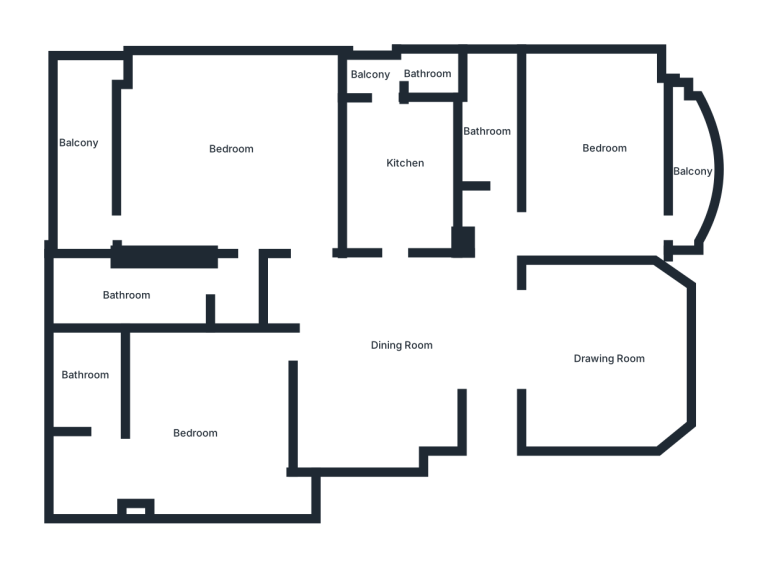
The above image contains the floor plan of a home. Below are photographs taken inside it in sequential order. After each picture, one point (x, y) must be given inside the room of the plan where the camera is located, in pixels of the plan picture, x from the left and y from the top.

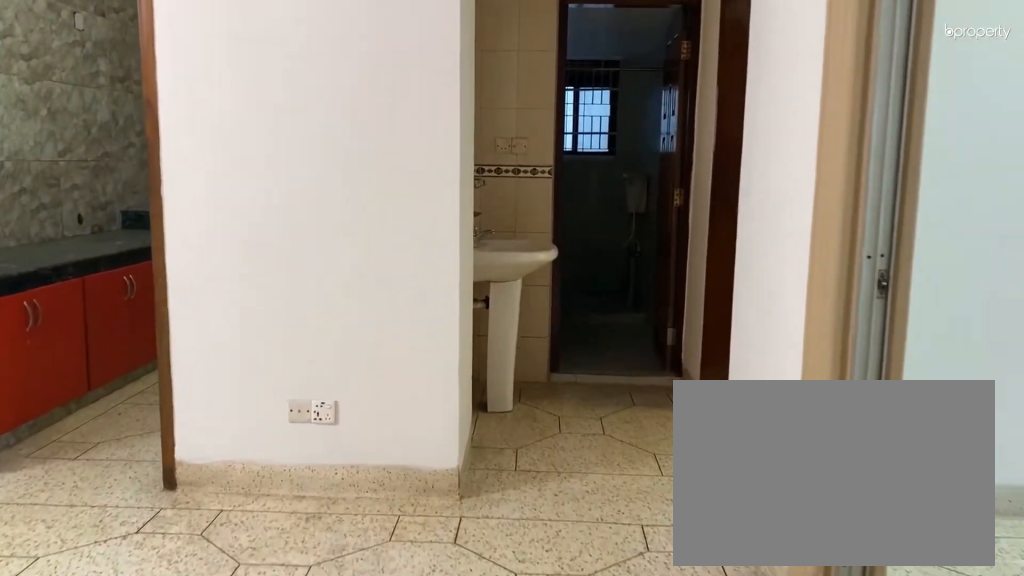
(490, 377)
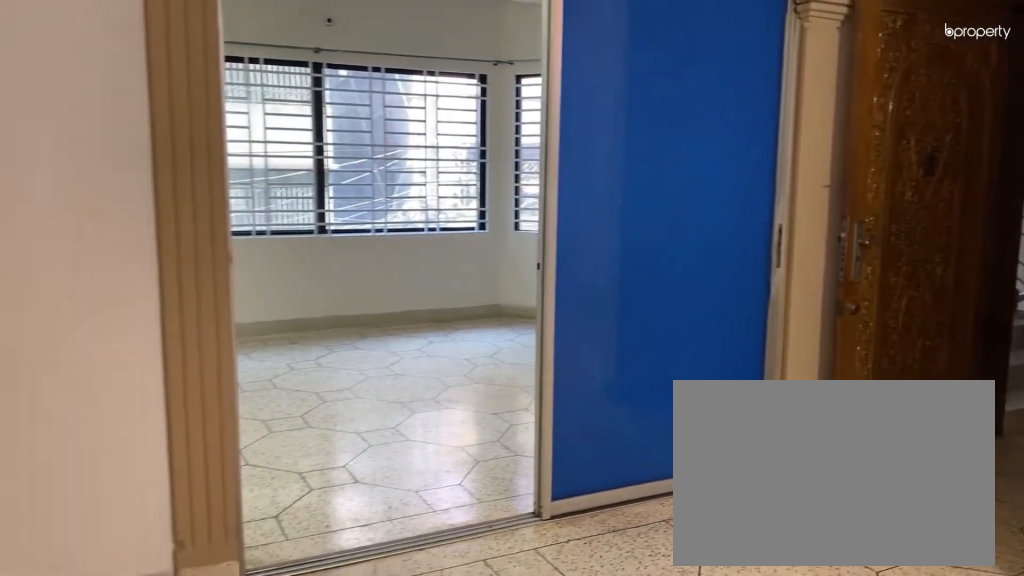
(380, 351)
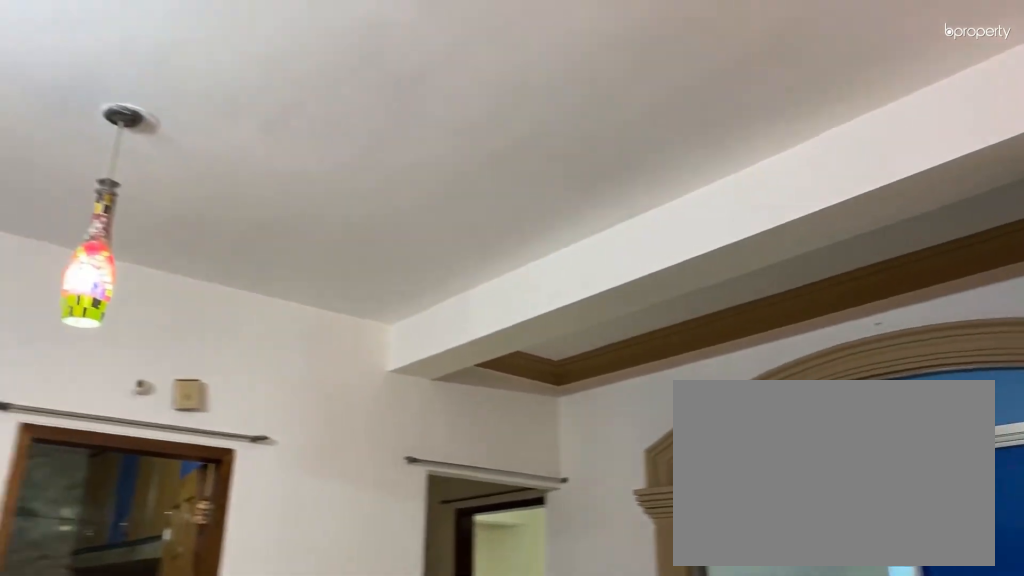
(380, 351)
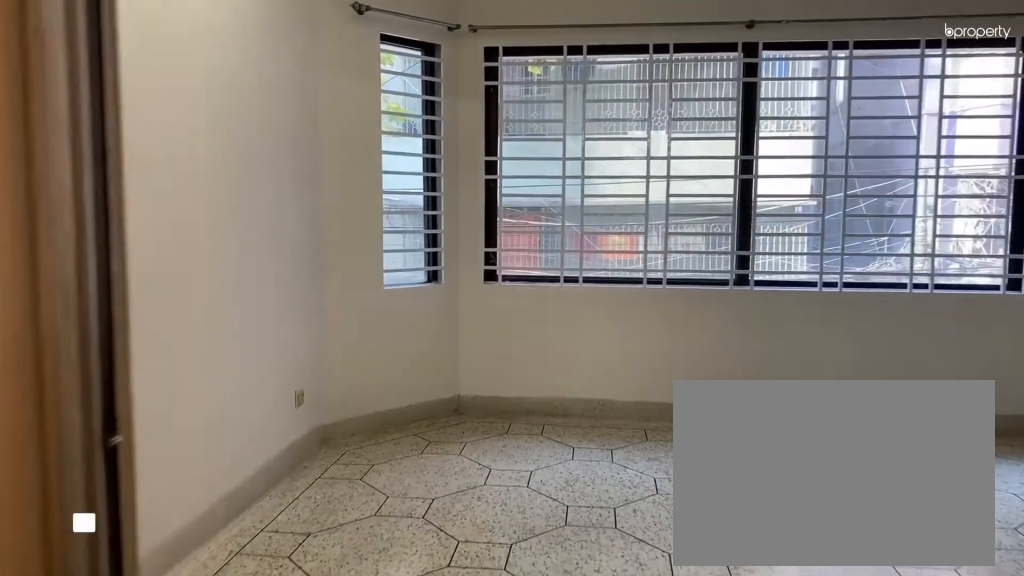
(541, 356)
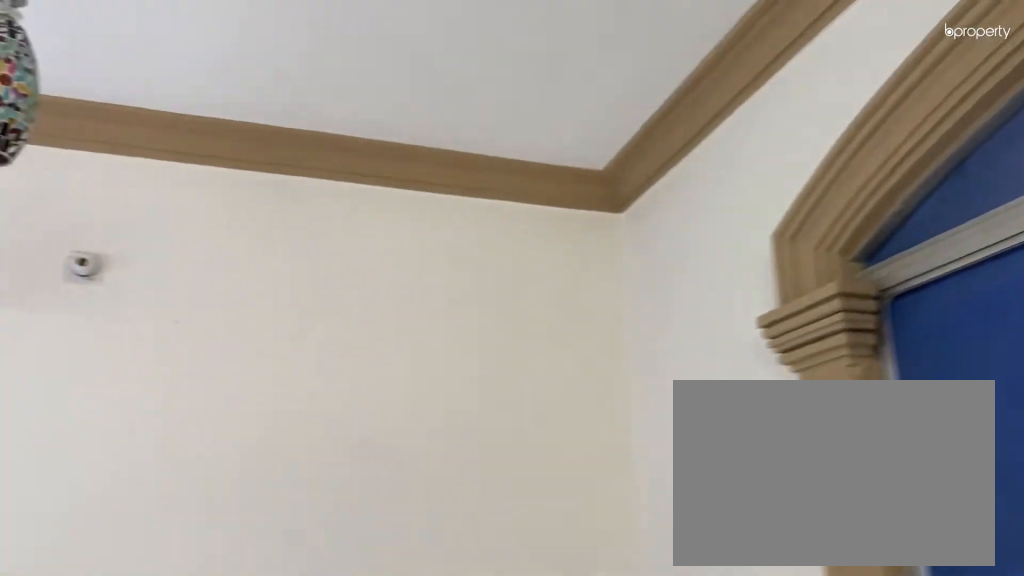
(612, 356)
